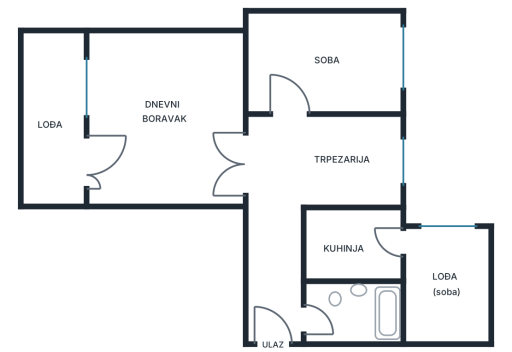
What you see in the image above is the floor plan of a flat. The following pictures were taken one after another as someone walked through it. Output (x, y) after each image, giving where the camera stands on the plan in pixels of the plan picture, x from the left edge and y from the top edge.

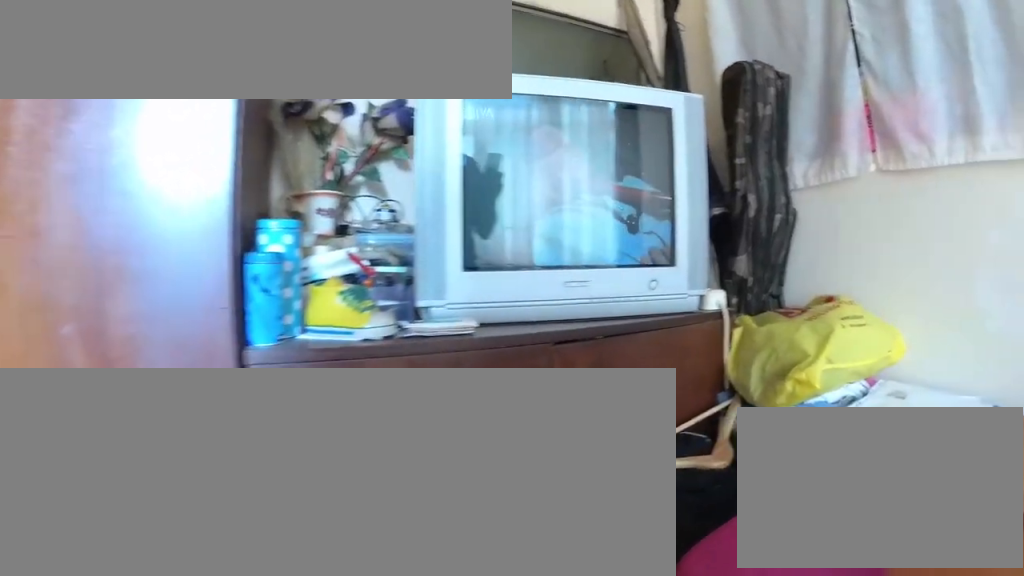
(452, 307)
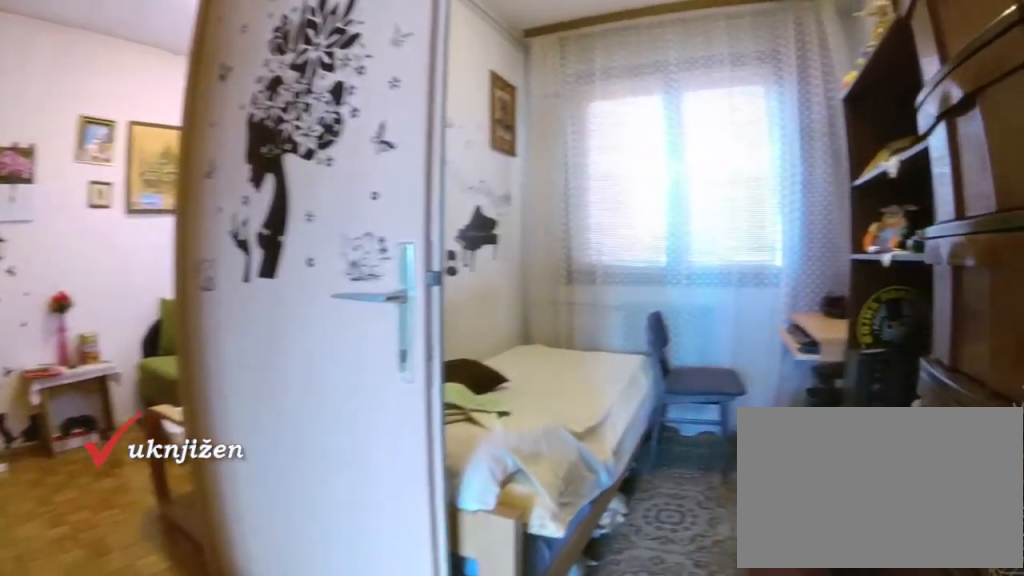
(274, 193)
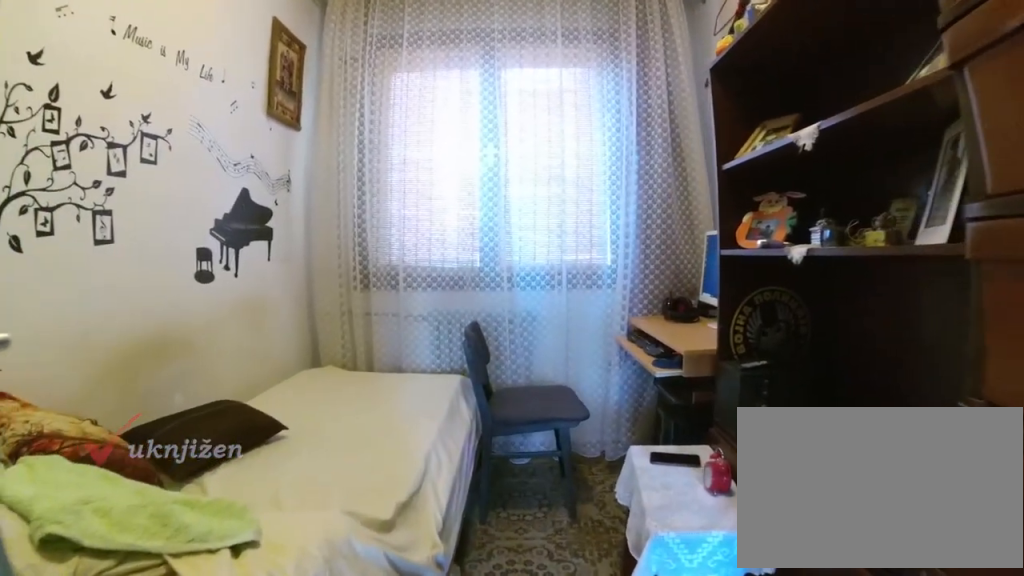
(277, 172)
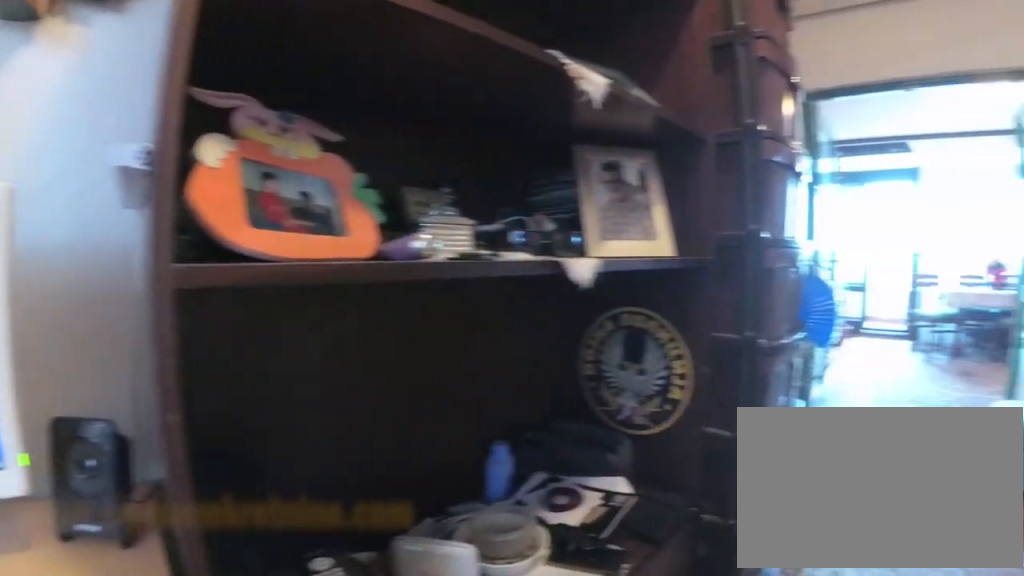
(371, 156)
